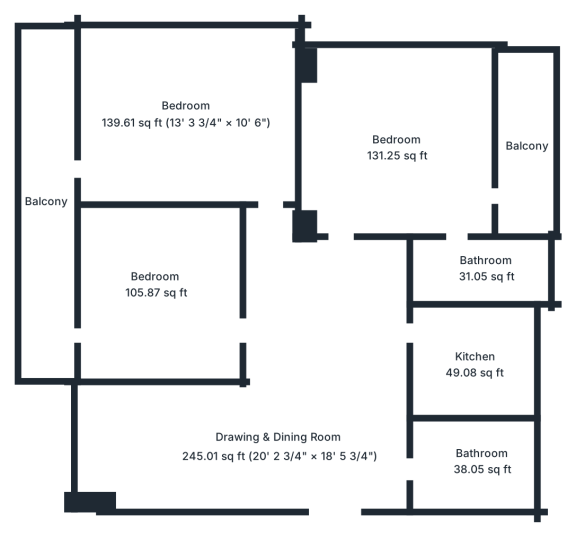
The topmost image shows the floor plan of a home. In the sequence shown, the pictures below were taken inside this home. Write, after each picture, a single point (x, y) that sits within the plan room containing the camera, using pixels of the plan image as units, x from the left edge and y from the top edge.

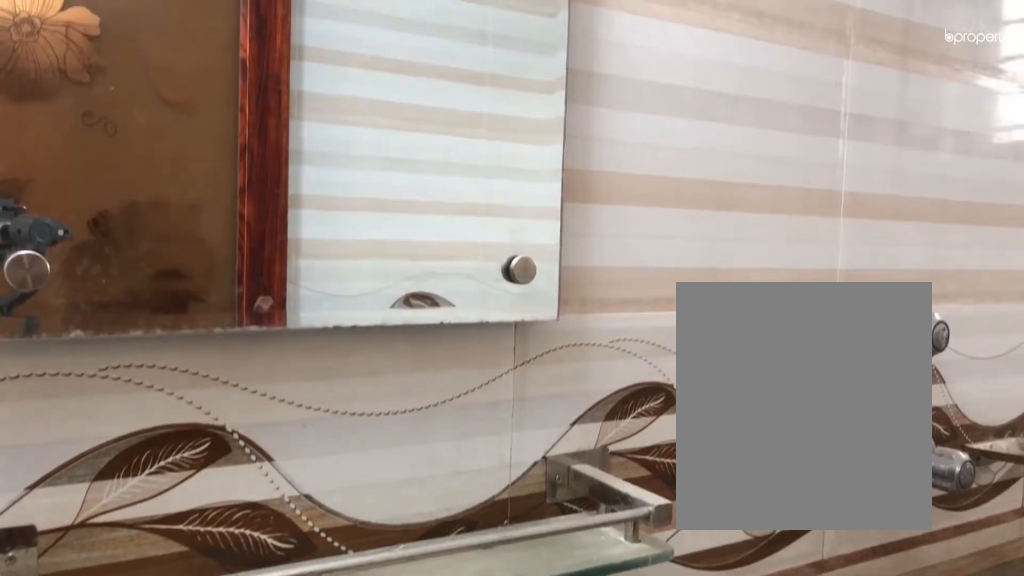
(483, 461)
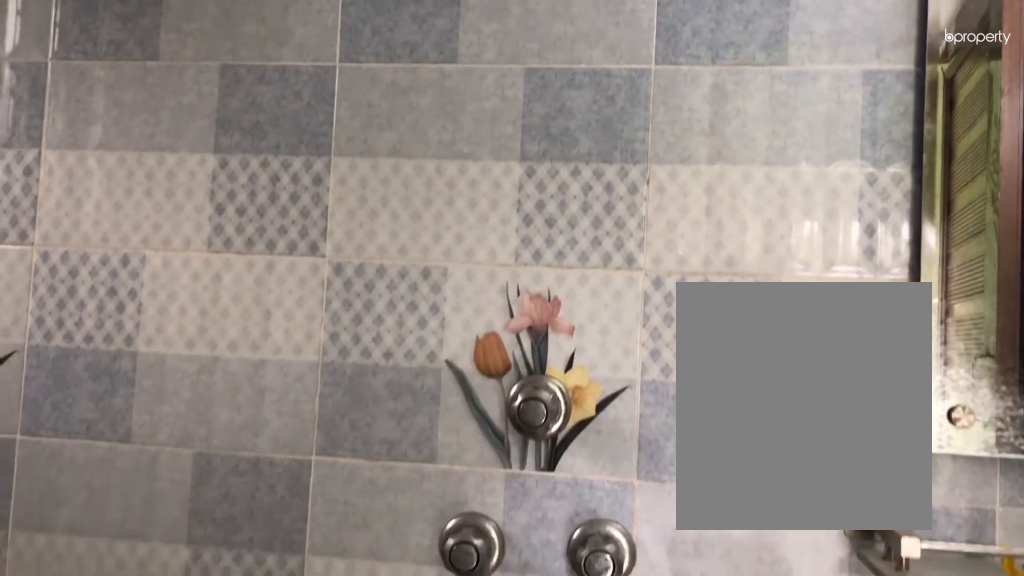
(482, 275)
